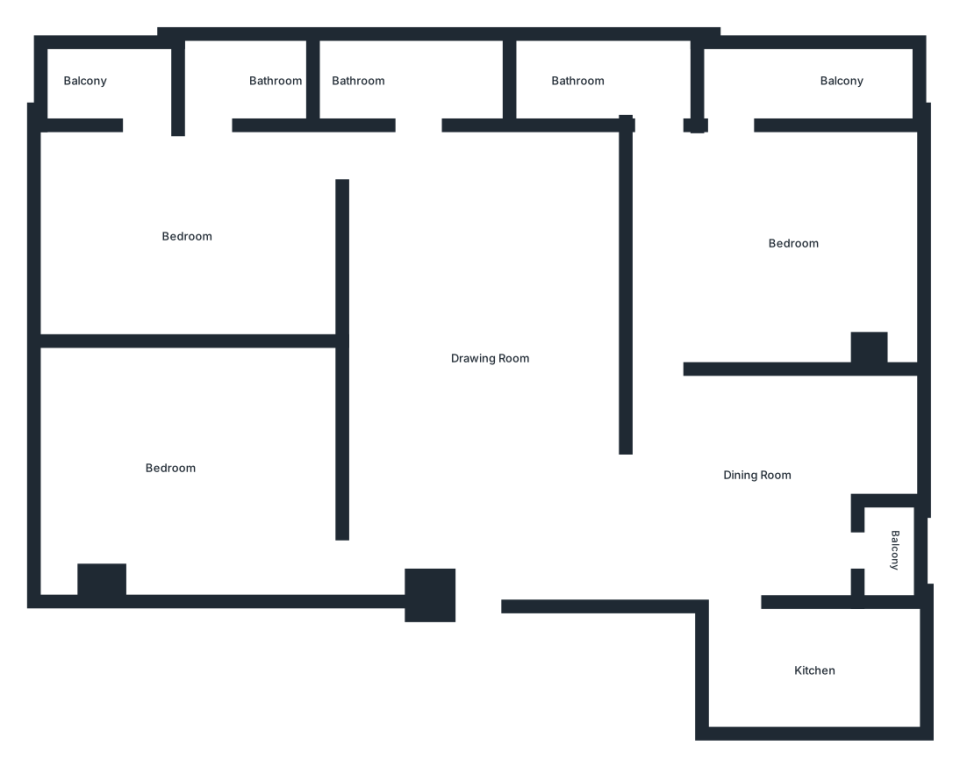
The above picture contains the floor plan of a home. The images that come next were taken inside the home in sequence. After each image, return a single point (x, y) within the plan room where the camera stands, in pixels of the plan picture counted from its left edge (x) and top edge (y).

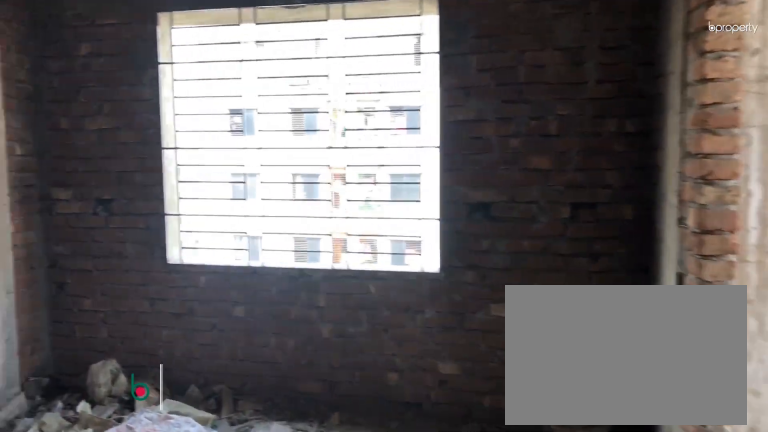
(210, 212)
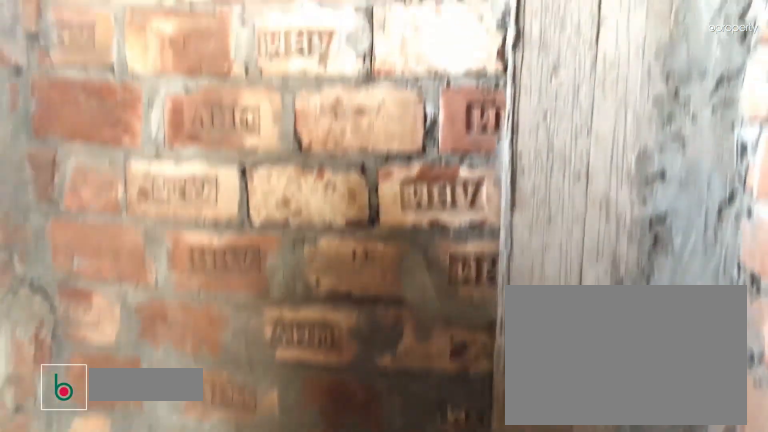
(250, 86)
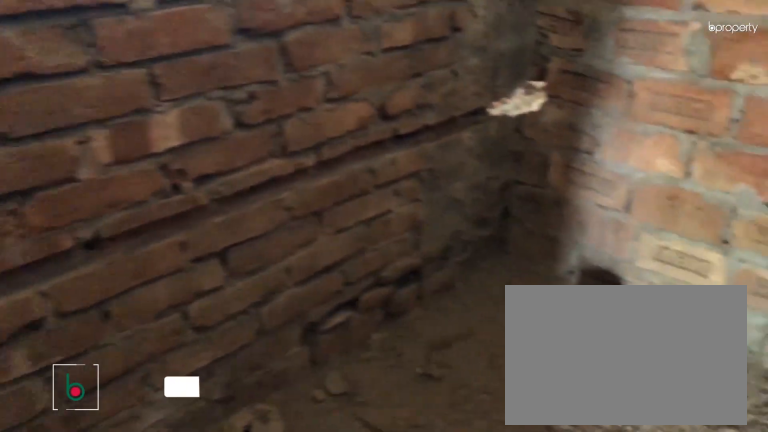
(414, 88)
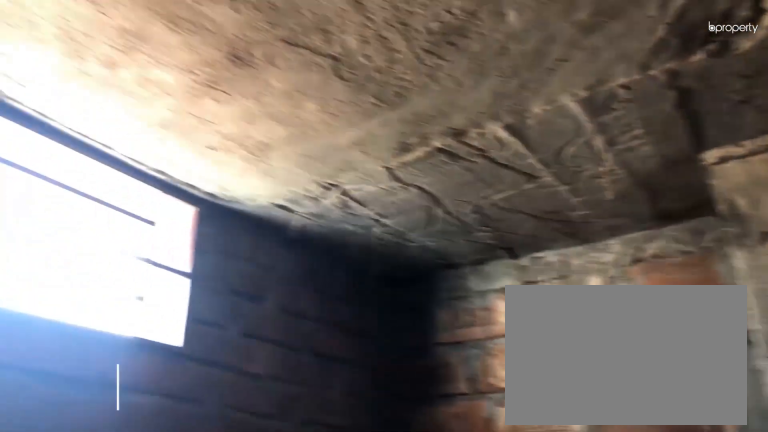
(414, 88)
